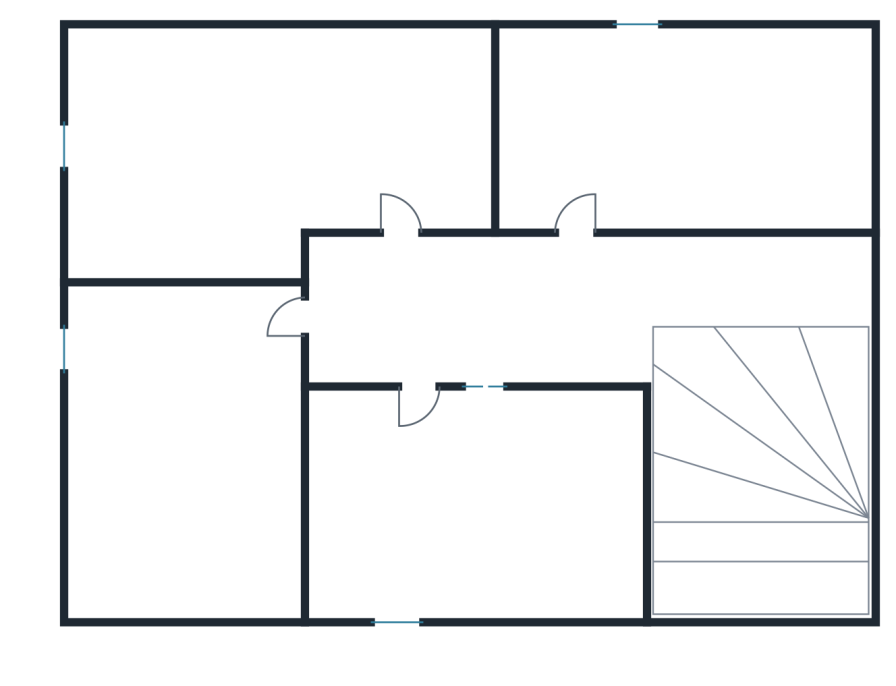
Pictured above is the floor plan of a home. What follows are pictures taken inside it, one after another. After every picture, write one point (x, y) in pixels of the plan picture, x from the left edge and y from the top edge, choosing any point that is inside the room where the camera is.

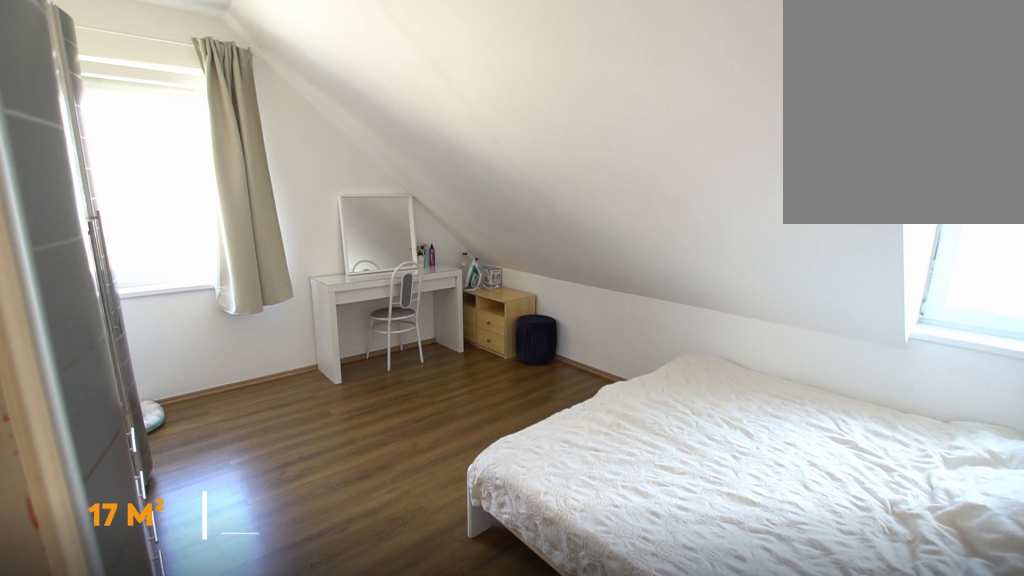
(297, 130)
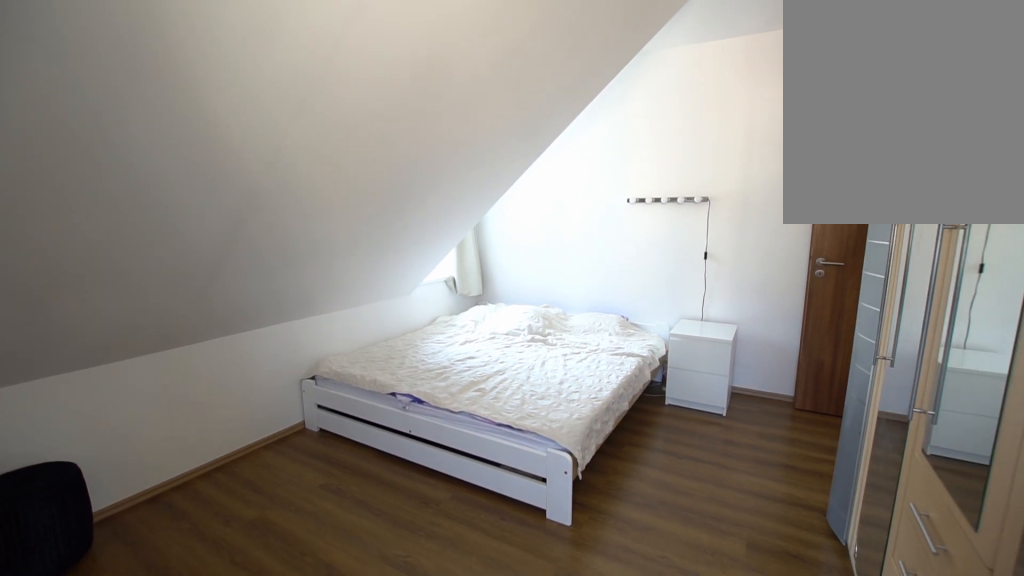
(297, 130)
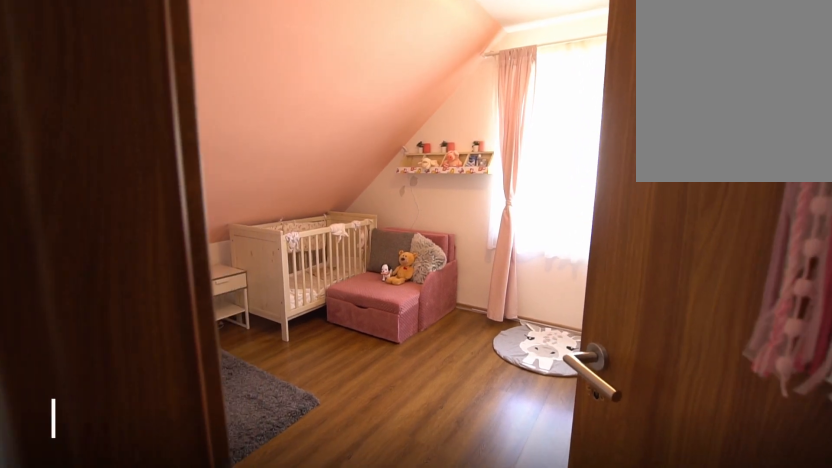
(185, 457)
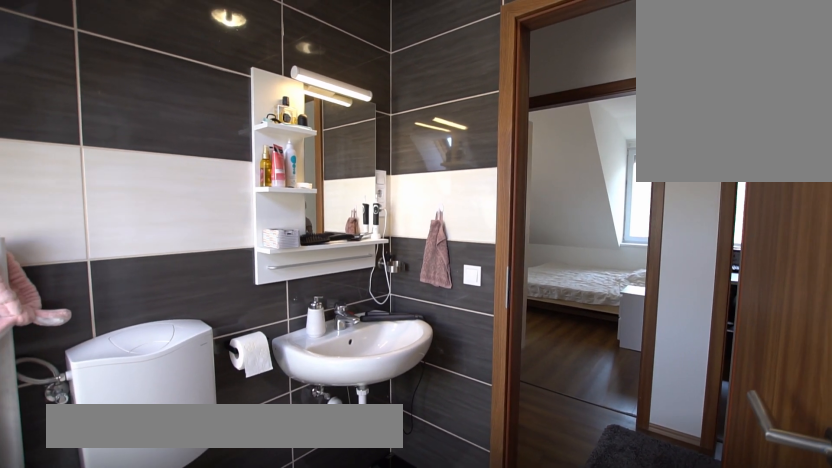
(474, 520)
